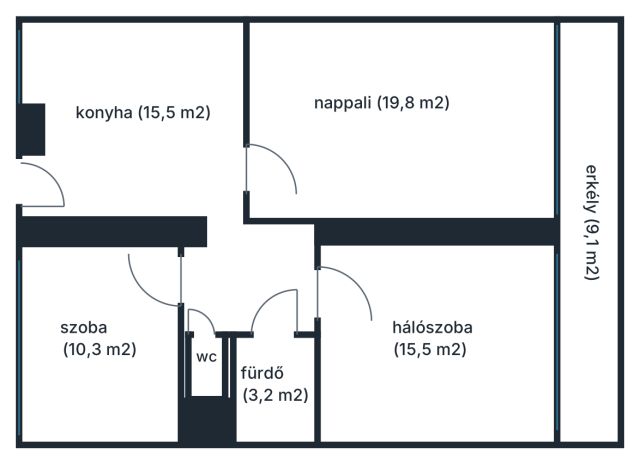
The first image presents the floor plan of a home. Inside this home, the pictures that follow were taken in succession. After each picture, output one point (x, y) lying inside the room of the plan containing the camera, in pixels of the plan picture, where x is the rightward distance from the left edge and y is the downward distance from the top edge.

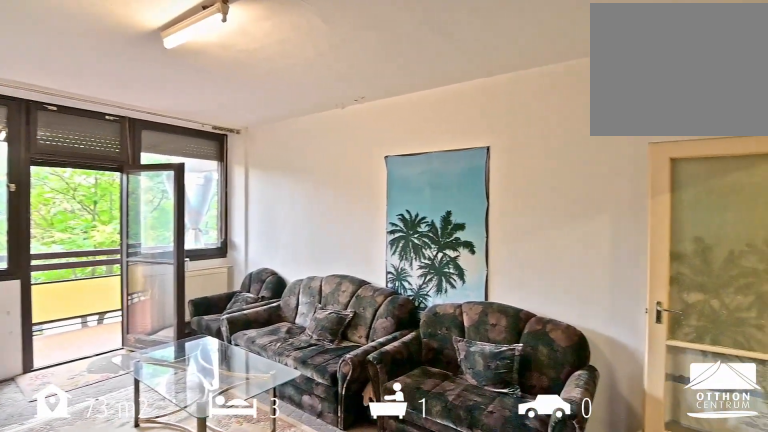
(400, 121)
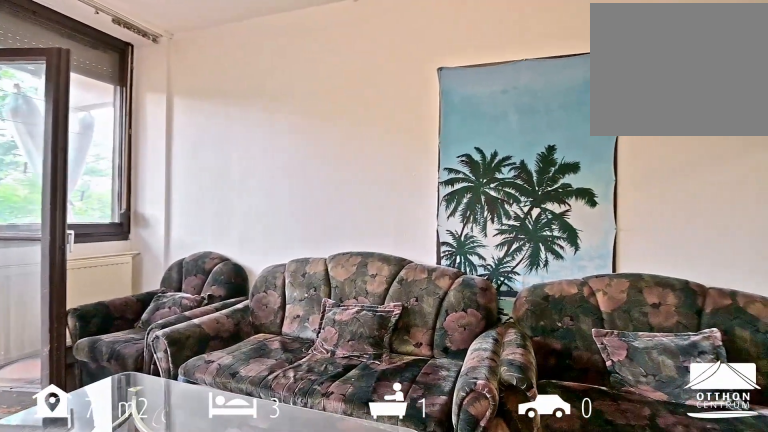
(400, 121)
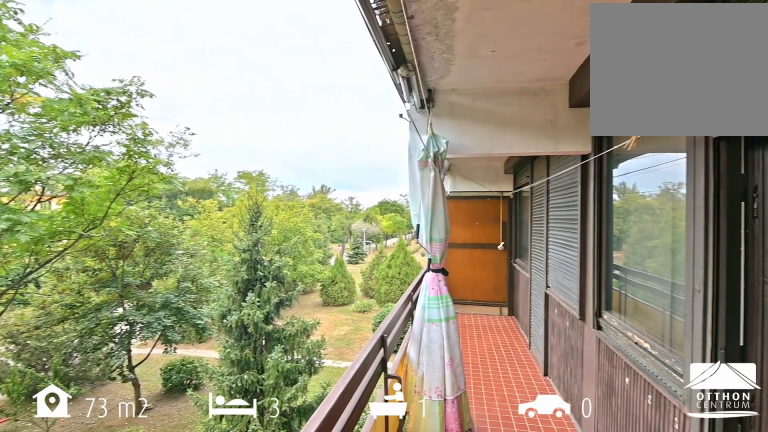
(588, 243)
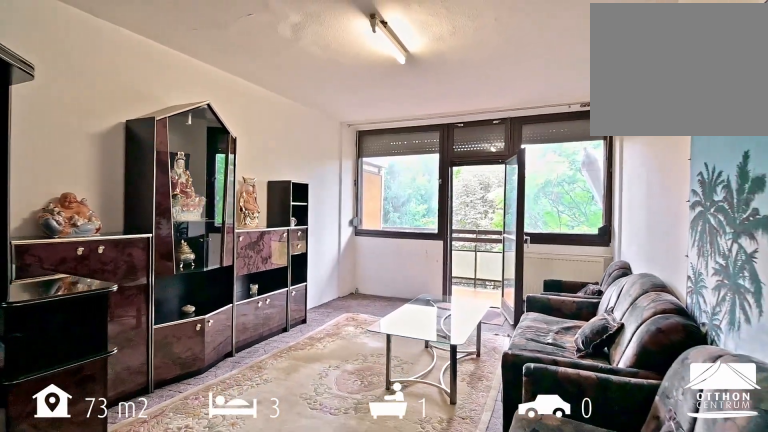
(400, 121)
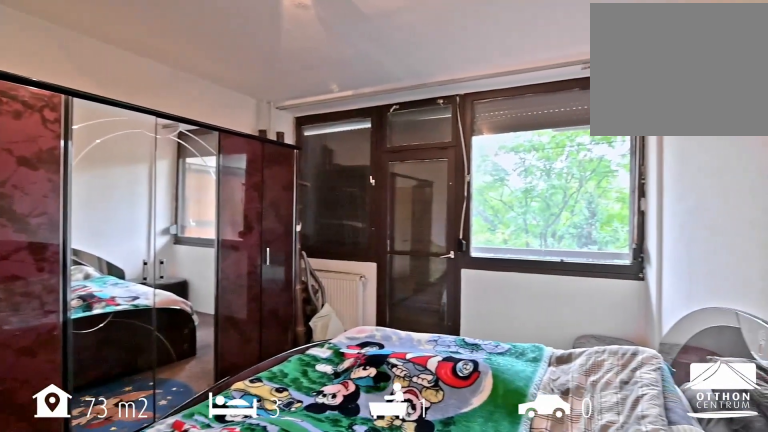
(441, 341)
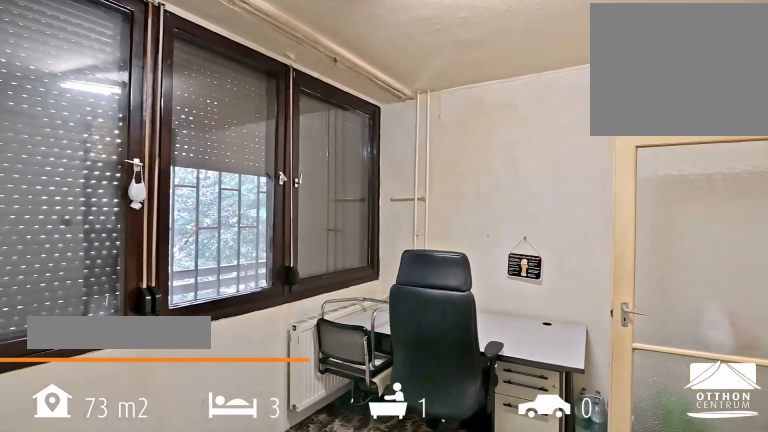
(100, 342)
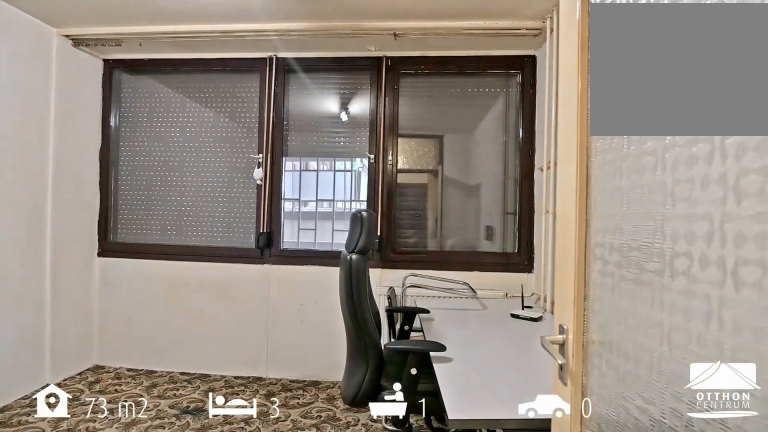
(100, 342)
